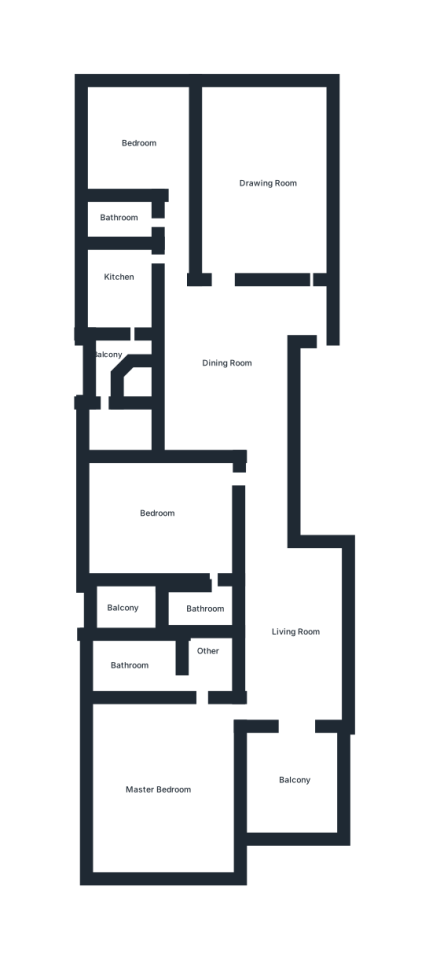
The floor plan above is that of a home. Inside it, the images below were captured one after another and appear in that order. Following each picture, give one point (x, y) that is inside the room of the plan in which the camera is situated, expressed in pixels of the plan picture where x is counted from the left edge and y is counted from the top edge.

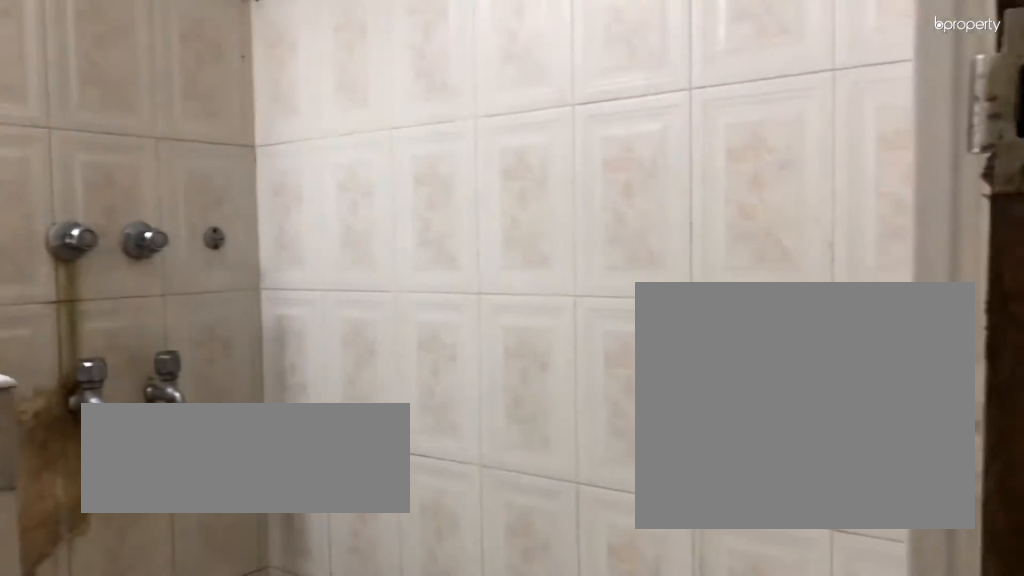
(200, 610)
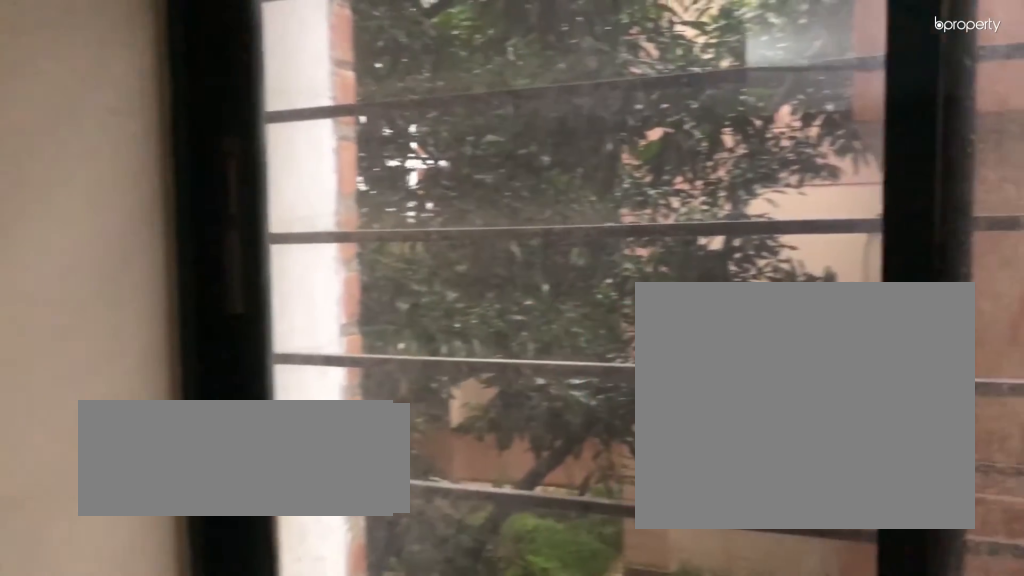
(133, 607)
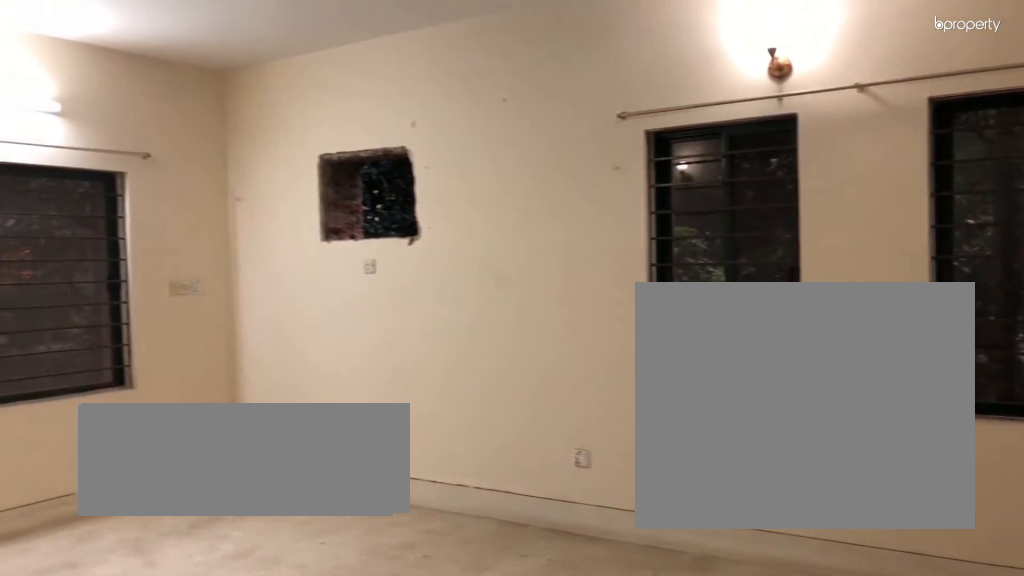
(162, 781)
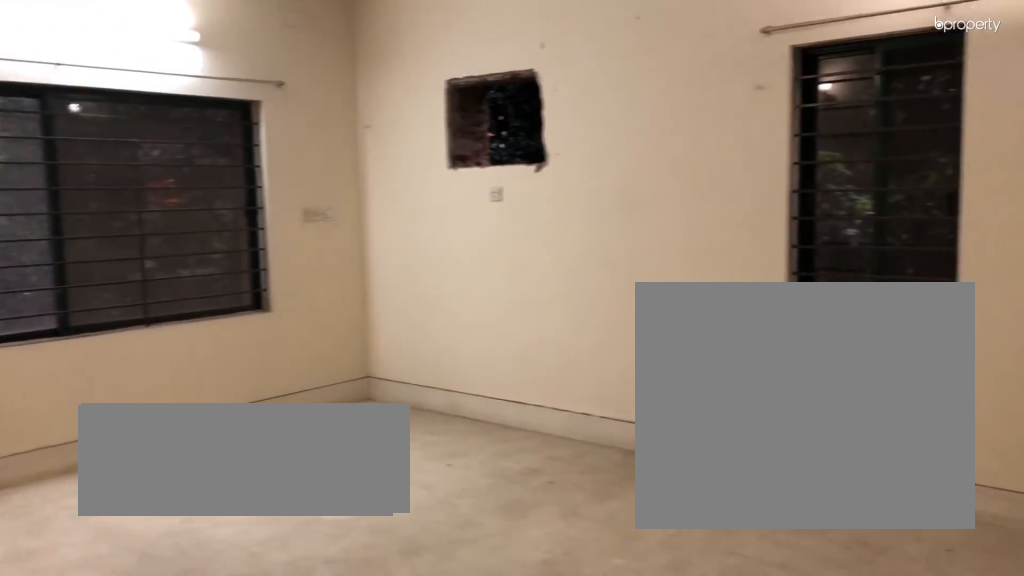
(162, 781)
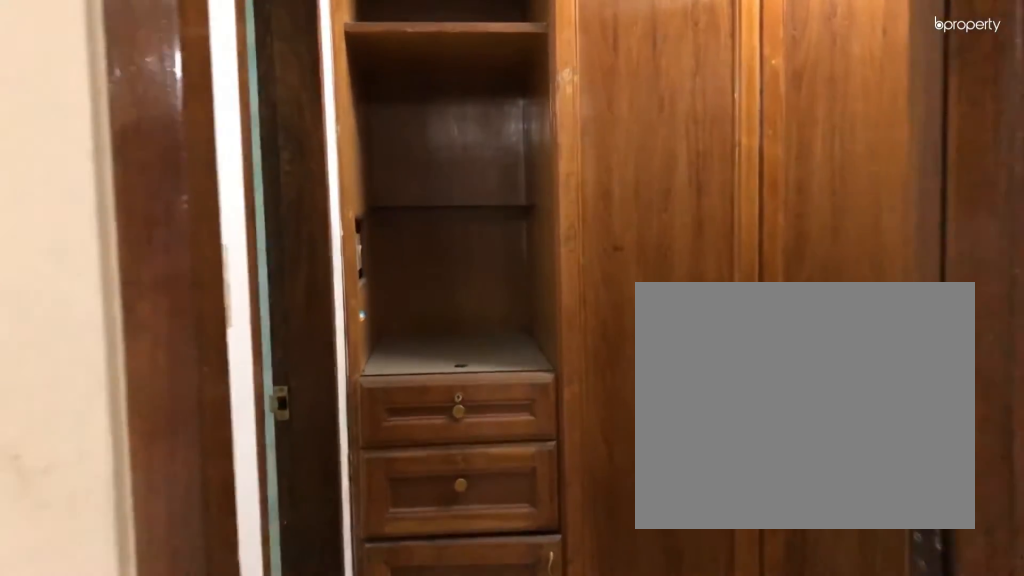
(207, 664)
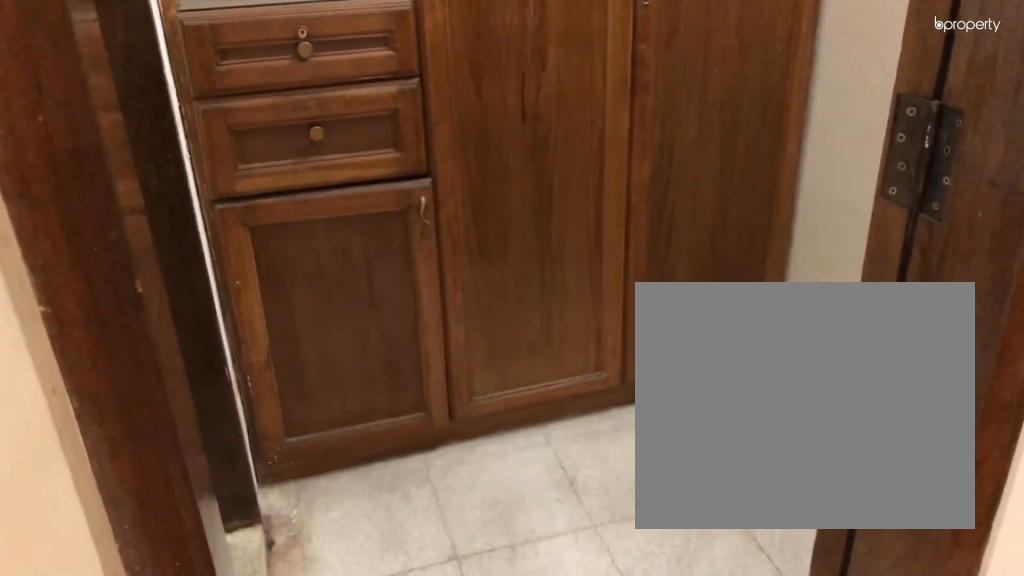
(207, 664)
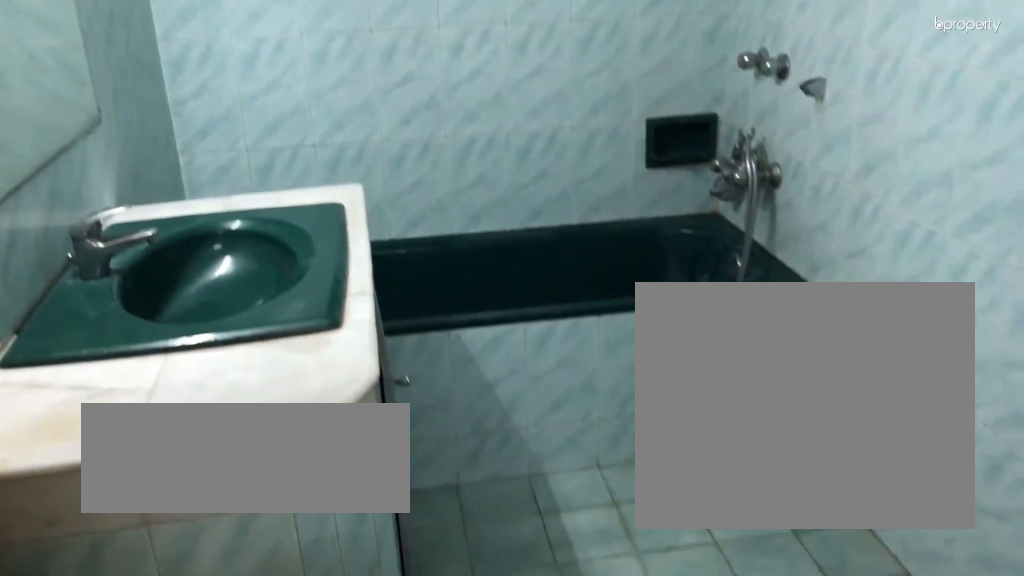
(133, 664)
